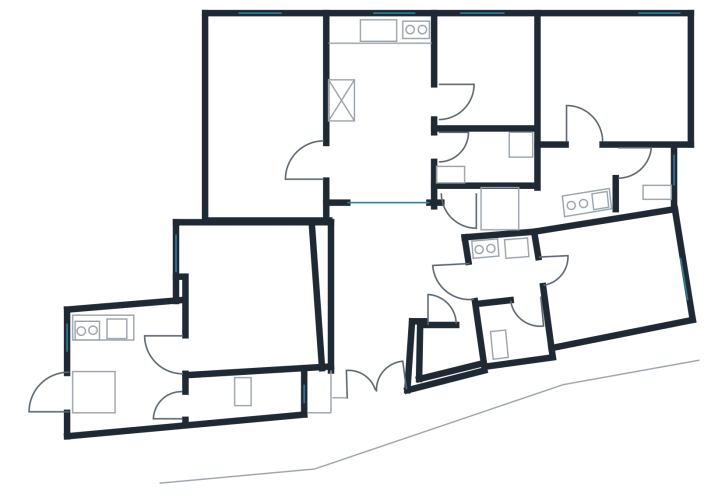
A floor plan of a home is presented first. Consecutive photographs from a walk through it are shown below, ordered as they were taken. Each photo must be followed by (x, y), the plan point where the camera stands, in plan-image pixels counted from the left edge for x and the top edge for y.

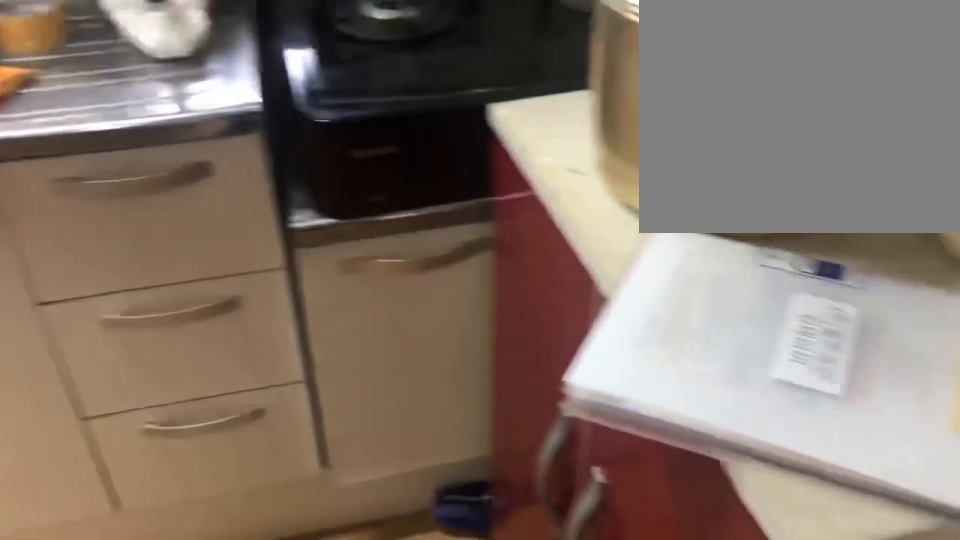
(422, 93)
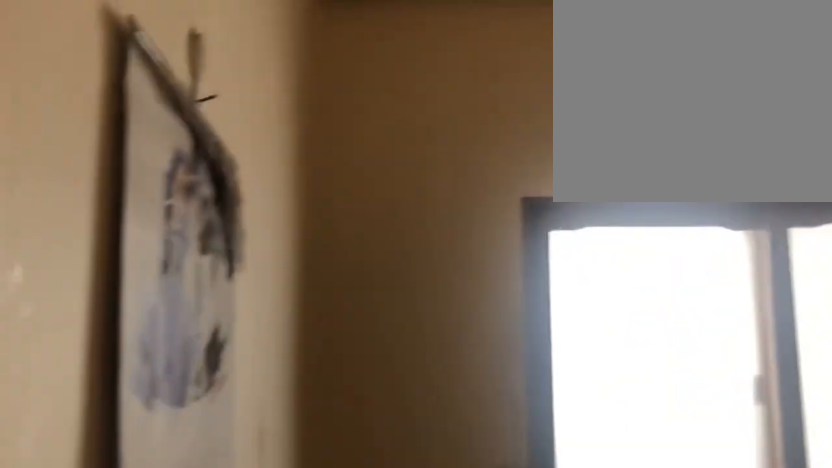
(473, 89)
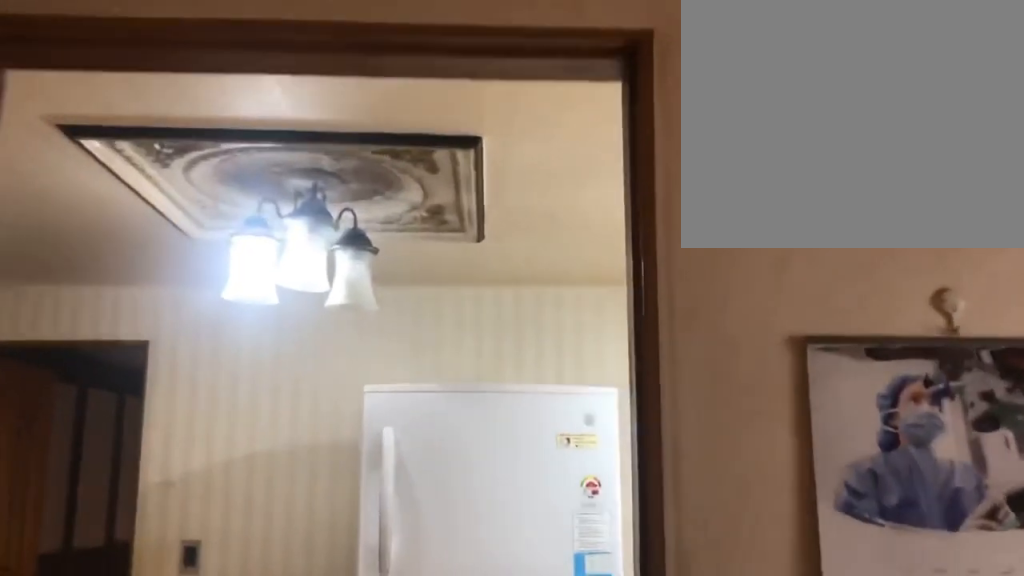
(471, 84)
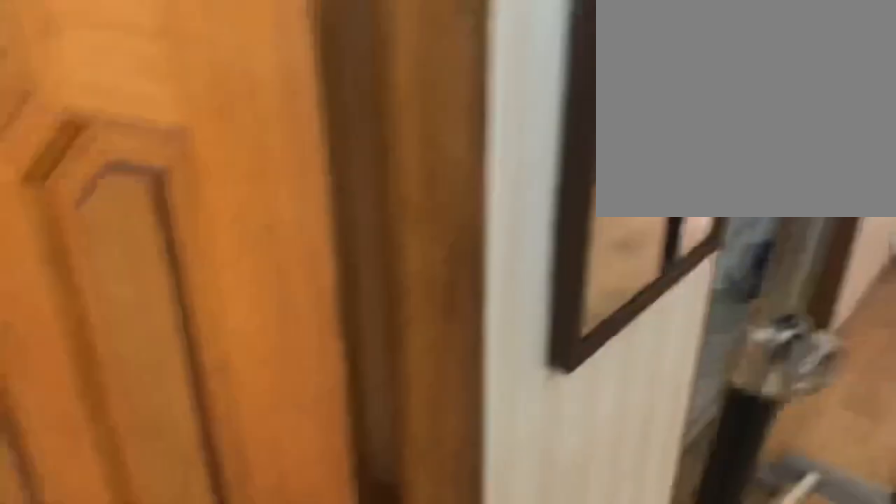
(404, 131)
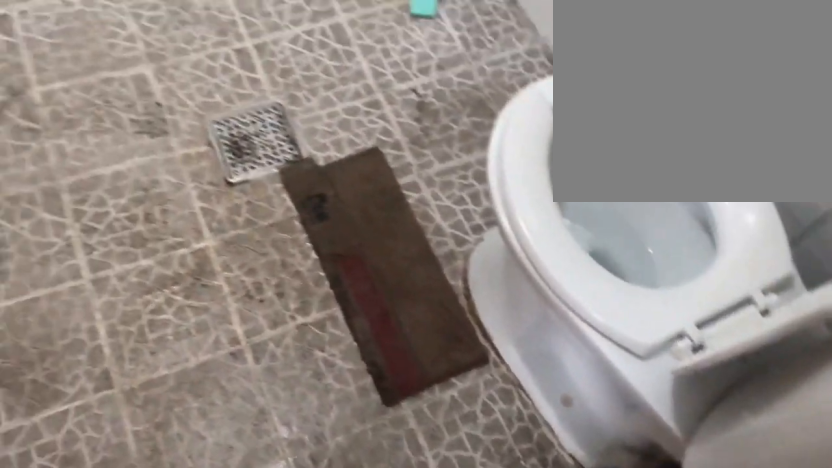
(433, 156)
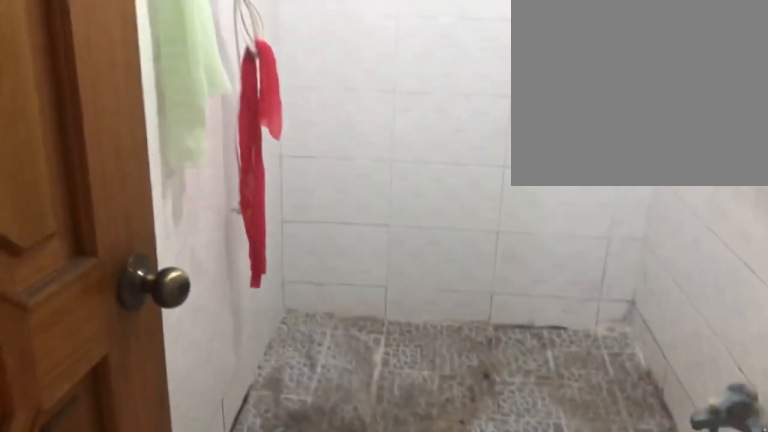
(426, 155)
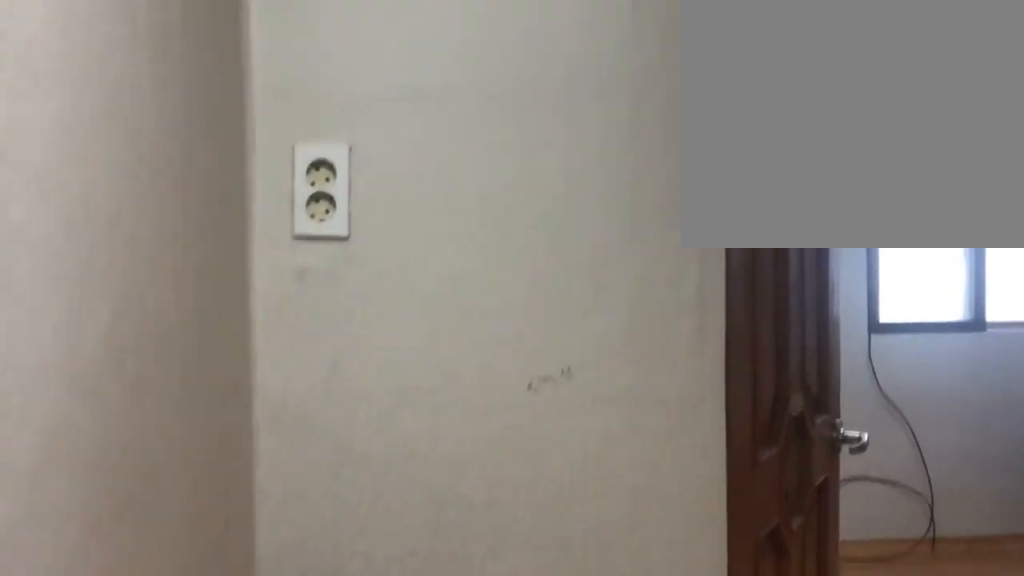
(569, 191)
